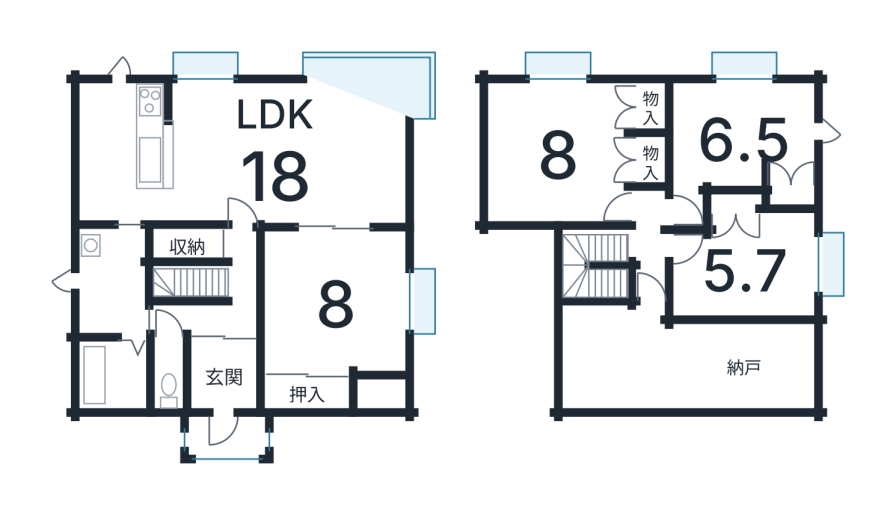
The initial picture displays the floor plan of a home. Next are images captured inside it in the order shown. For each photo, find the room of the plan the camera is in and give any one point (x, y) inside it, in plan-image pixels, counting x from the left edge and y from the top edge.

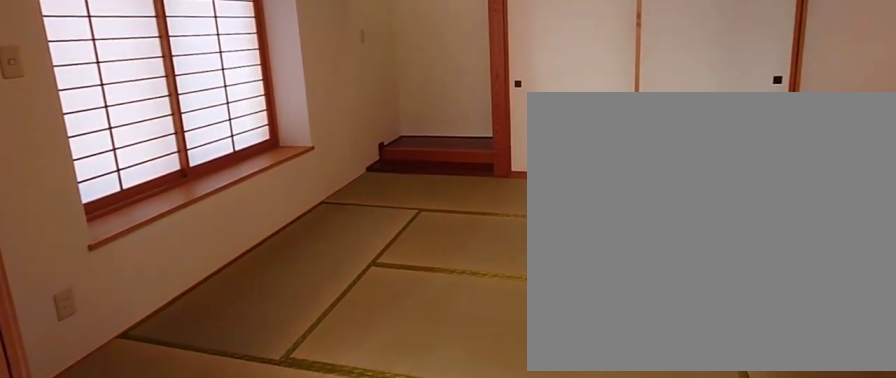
(336, 308)
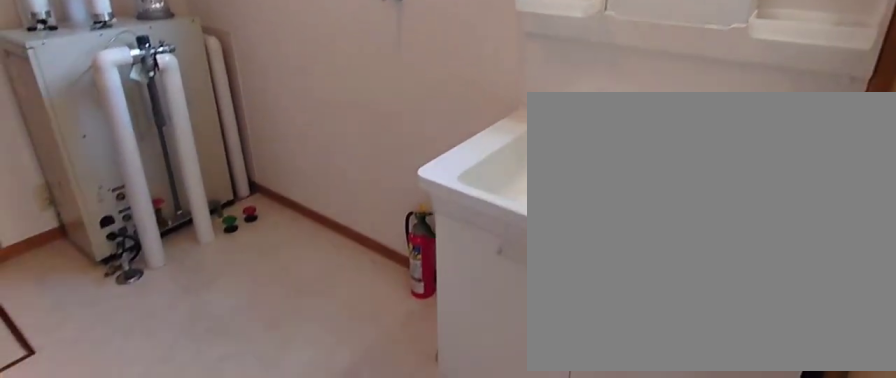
(108, 293)
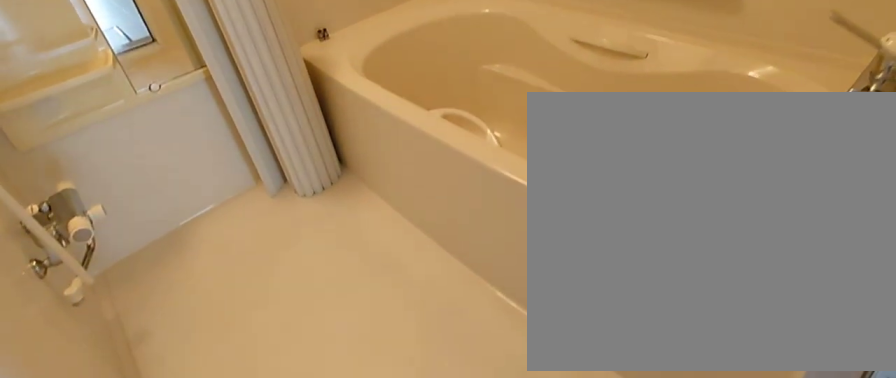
(111, 380)
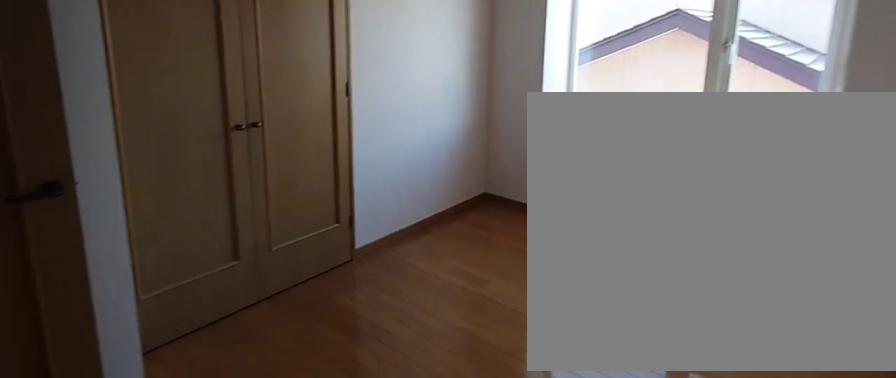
(743, 279)
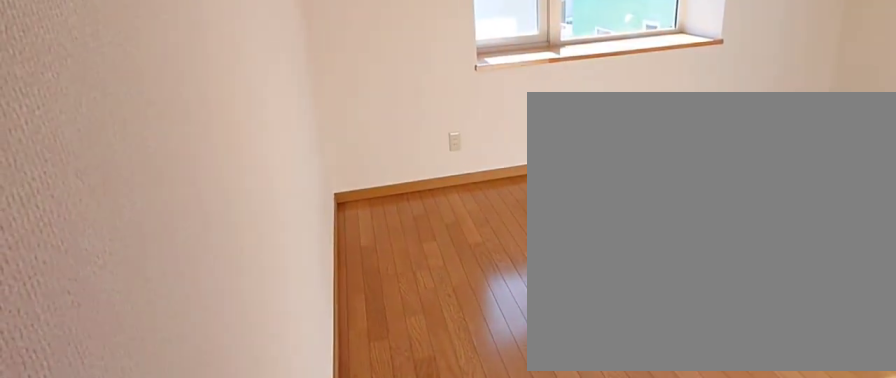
(740, 138)
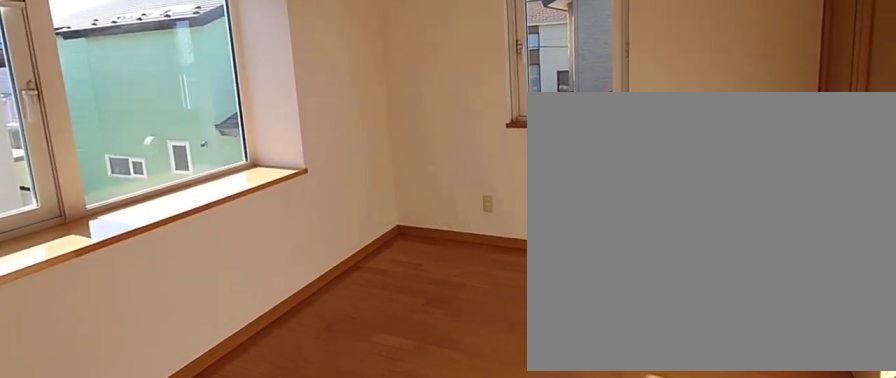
(740, 138)
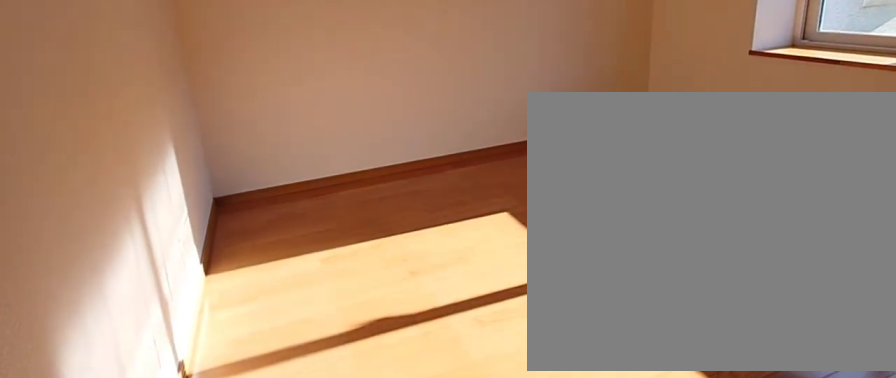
(555, 160)
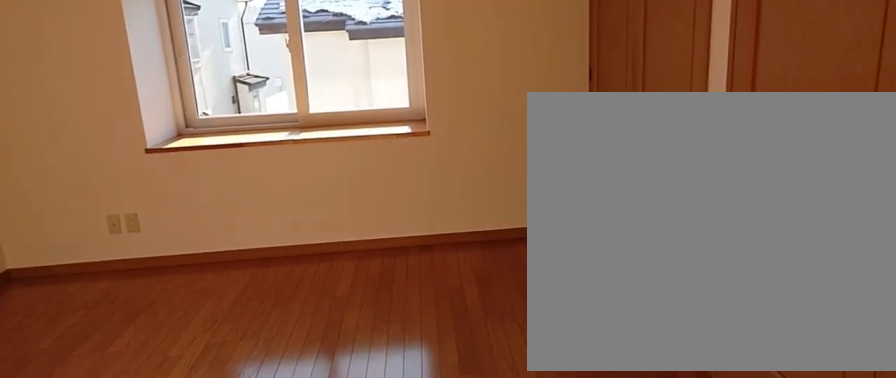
(555, 160)
